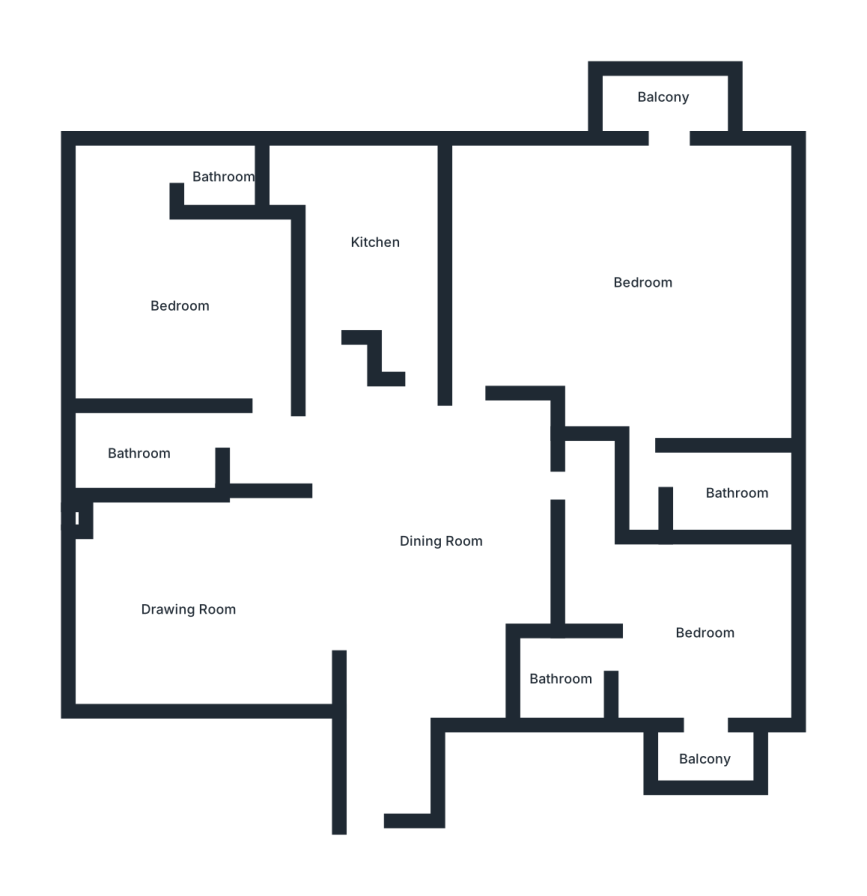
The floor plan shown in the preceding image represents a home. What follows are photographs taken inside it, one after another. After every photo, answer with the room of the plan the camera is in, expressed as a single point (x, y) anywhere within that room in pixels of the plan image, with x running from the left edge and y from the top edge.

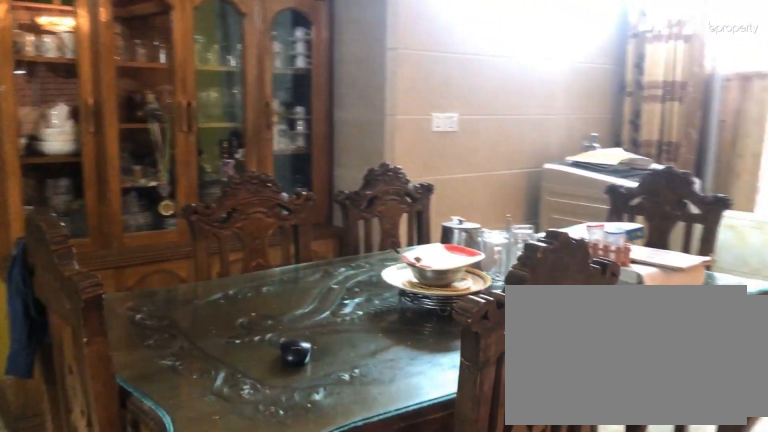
(442, 541)
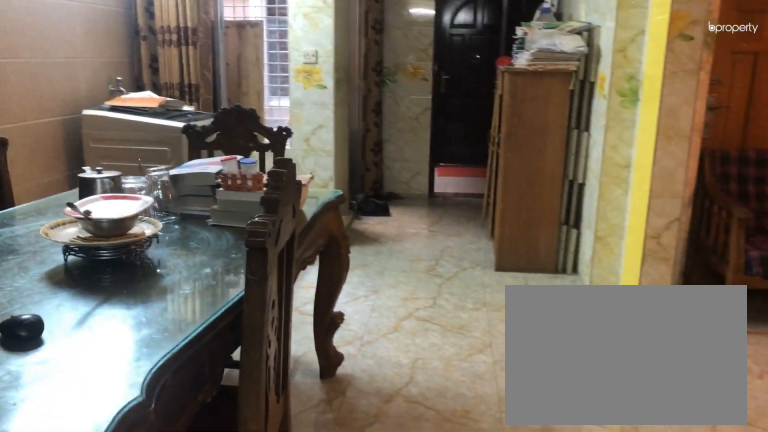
(442, 541)
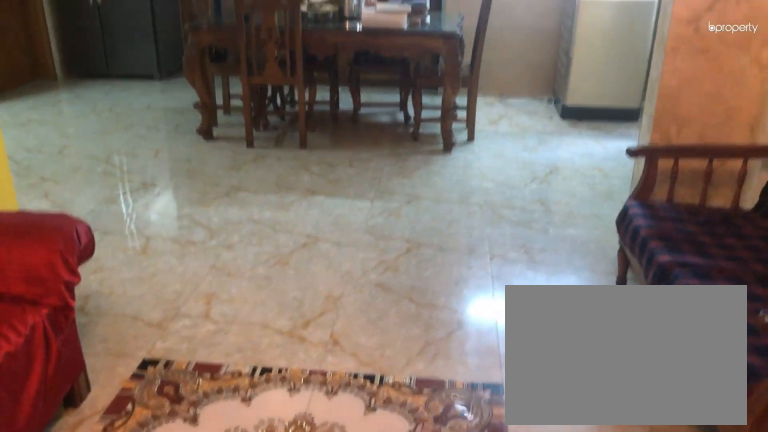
(190, 608)
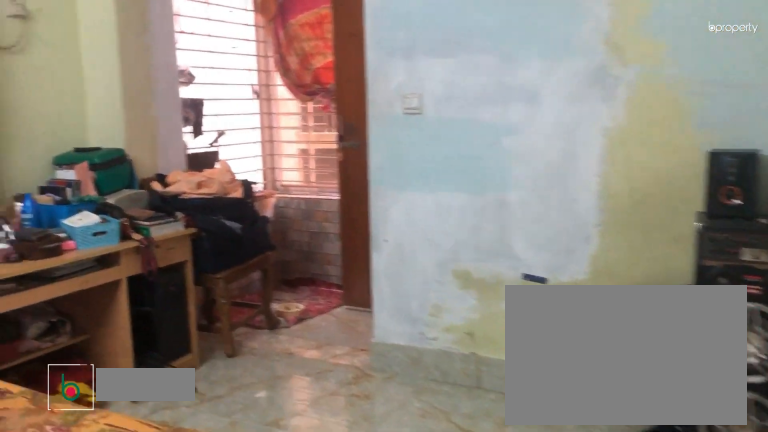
(182, 306)
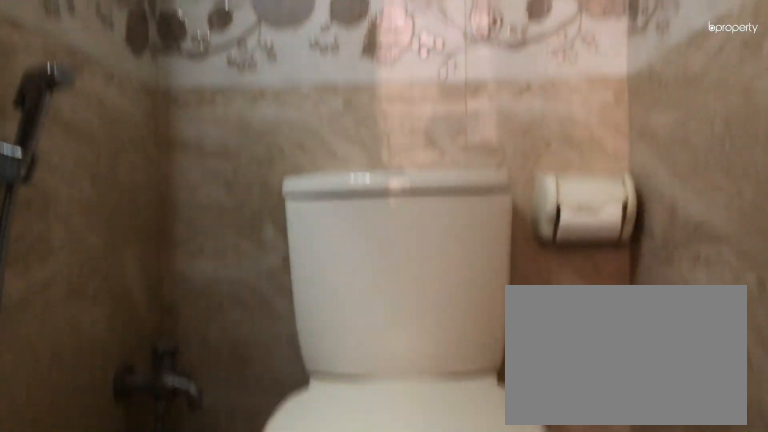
(222, 177)
